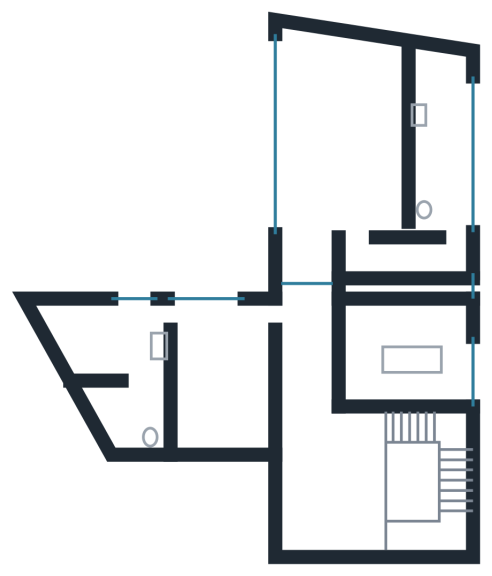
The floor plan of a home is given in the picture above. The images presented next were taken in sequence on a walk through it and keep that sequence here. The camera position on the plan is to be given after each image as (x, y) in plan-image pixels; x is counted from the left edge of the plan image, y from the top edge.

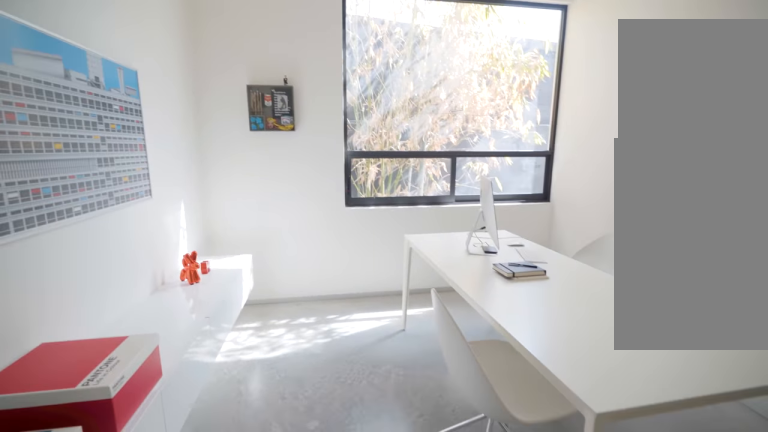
(365, 358)
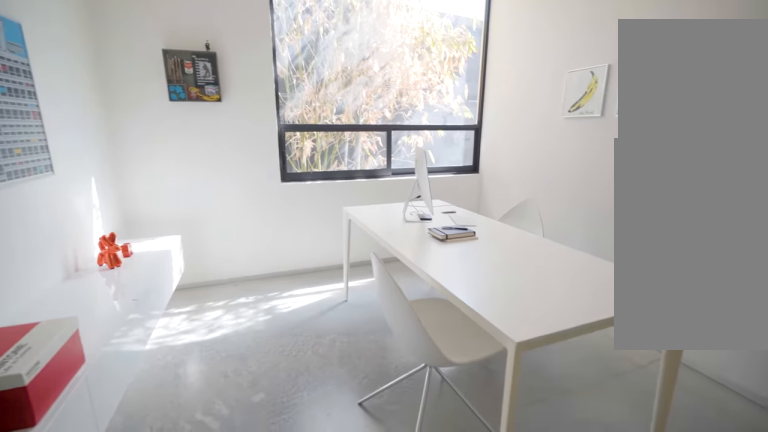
(366, 356)
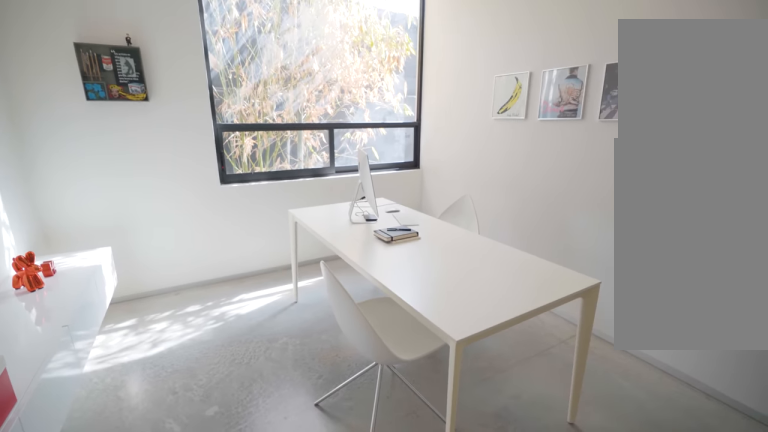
(364, 327)
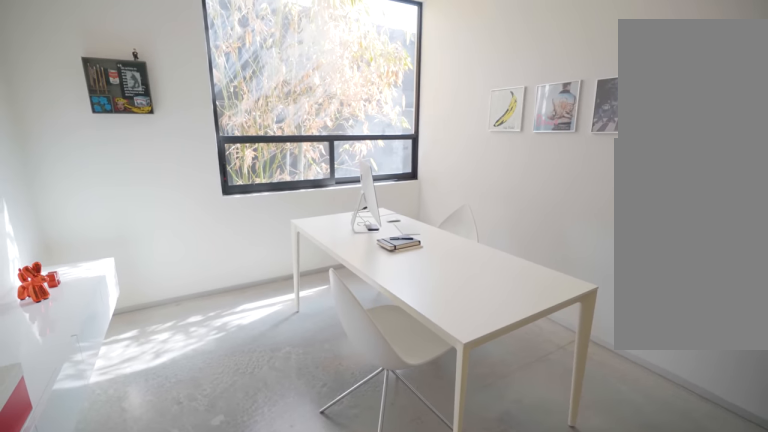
(364, 327)
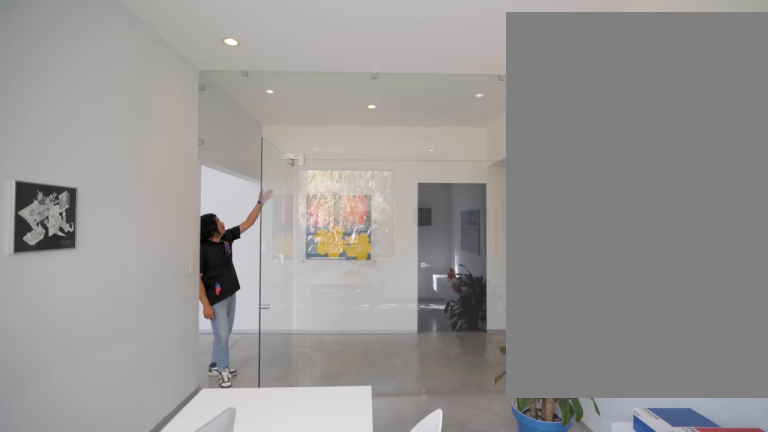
(449, 340)
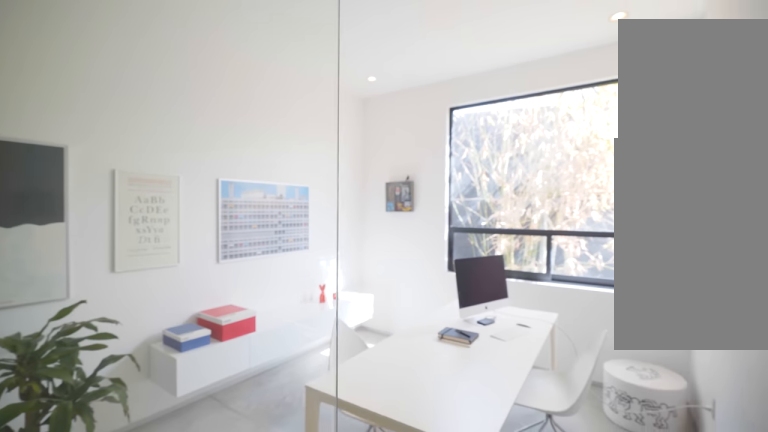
(427, 373)
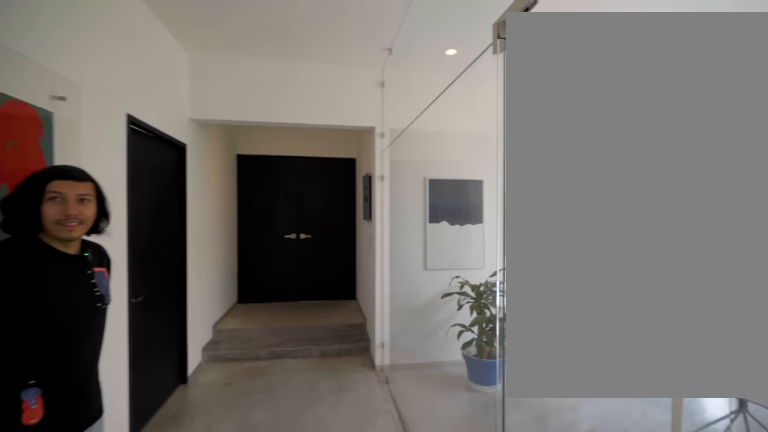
(371, 380)
